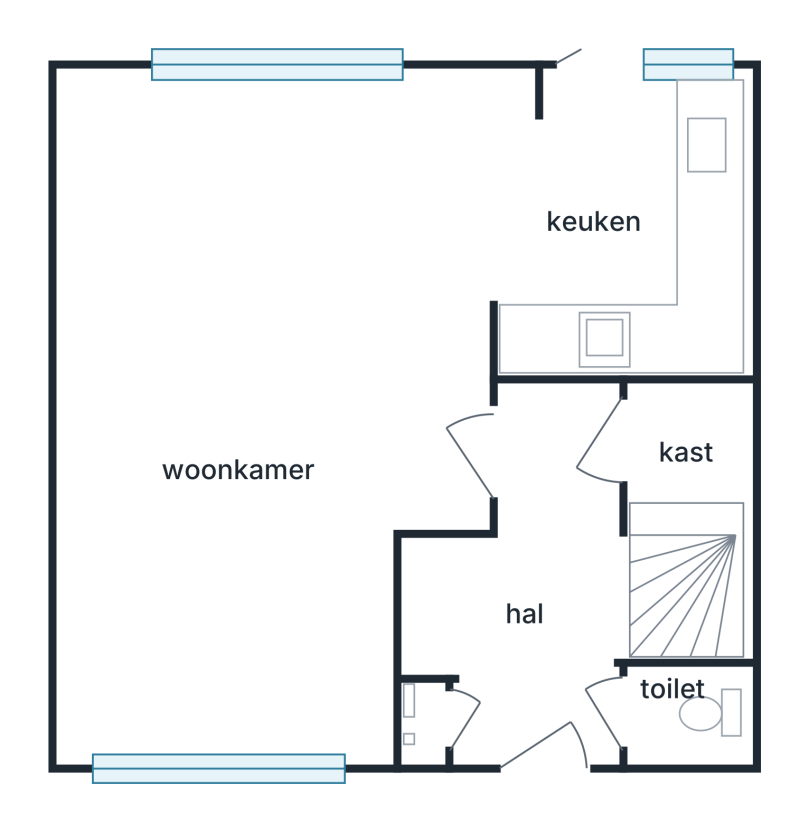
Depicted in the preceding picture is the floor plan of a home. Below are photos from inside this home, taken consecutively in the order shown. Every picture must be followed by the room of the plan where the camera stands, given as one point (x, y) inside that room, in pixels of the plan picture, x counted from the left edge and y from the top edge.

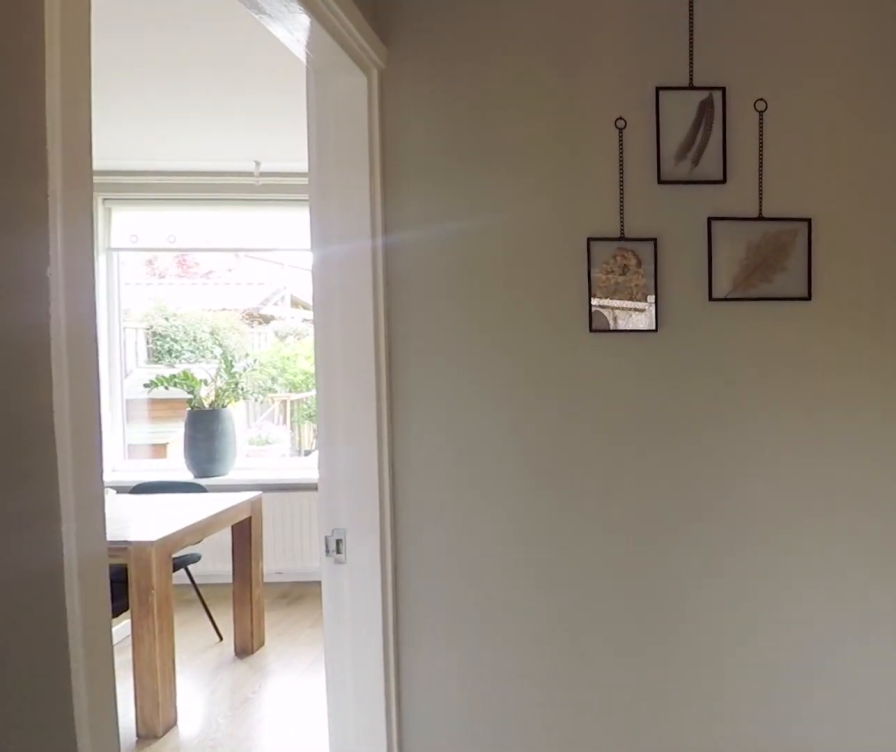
(532, 585)
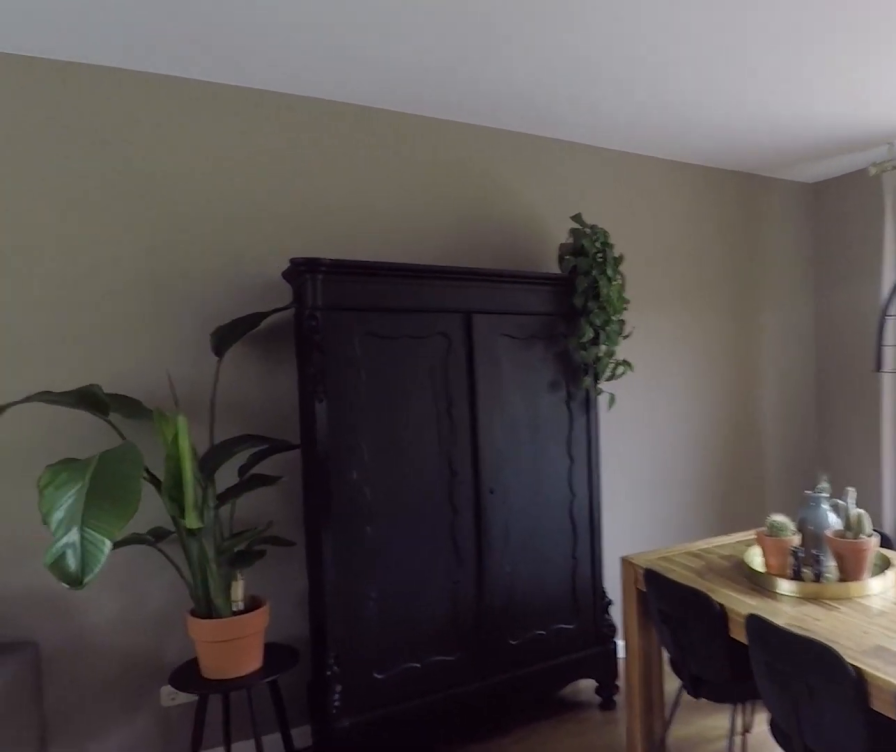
(187, 336)
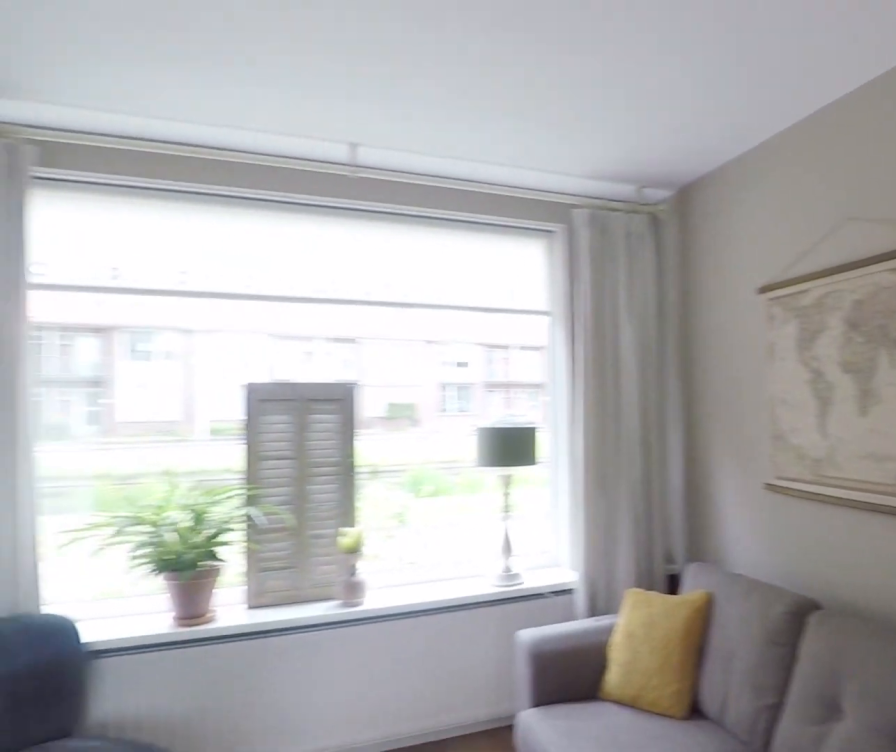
(187, 336)
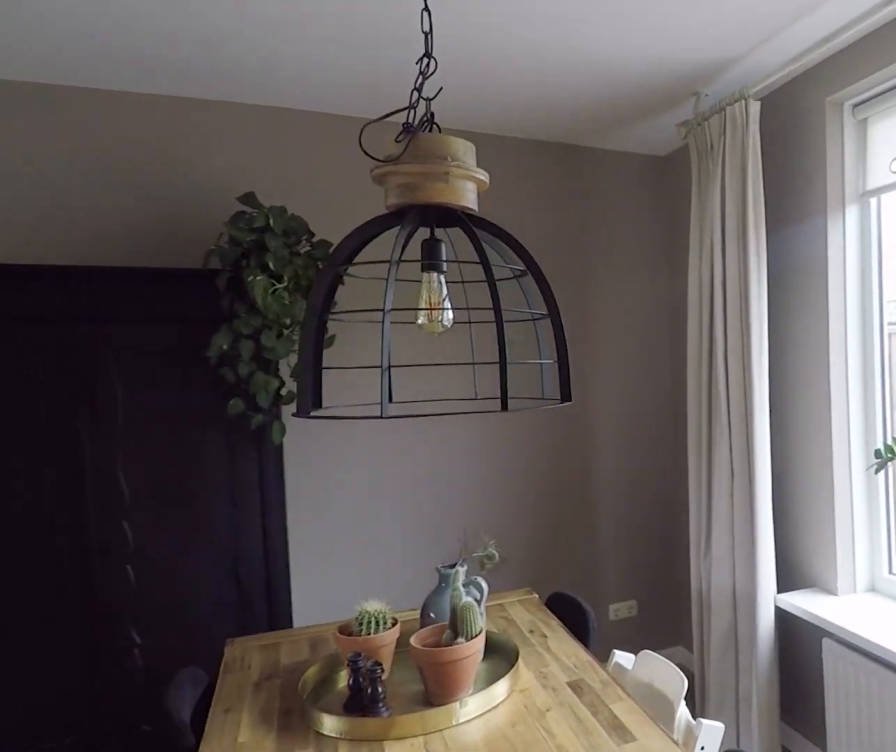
(187, 336)
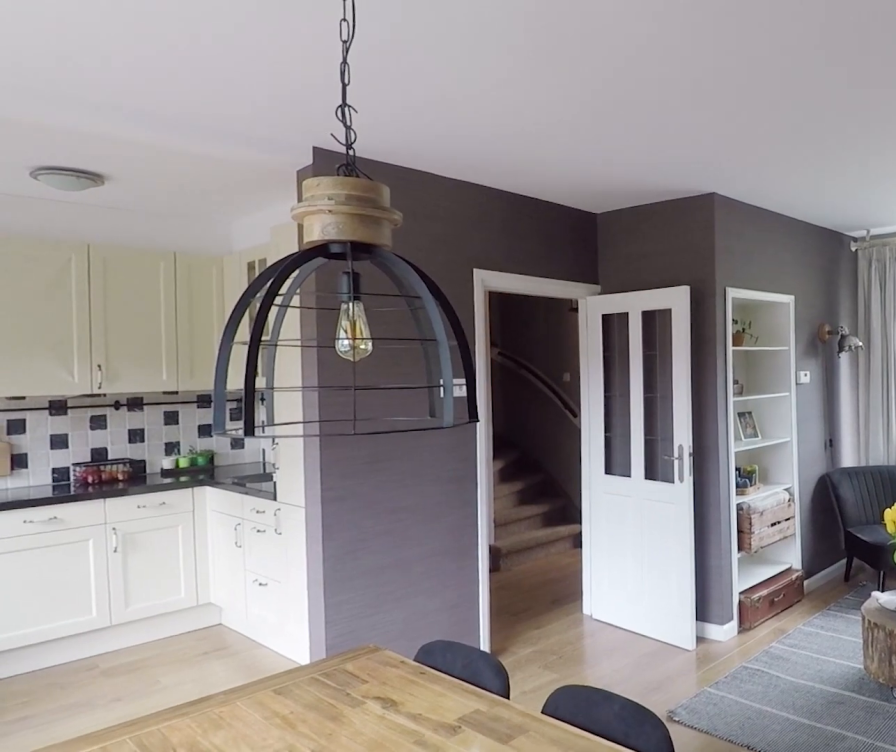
(187, 336)
